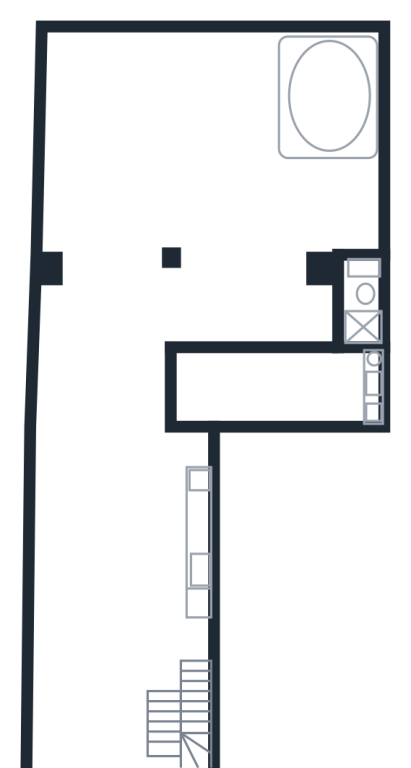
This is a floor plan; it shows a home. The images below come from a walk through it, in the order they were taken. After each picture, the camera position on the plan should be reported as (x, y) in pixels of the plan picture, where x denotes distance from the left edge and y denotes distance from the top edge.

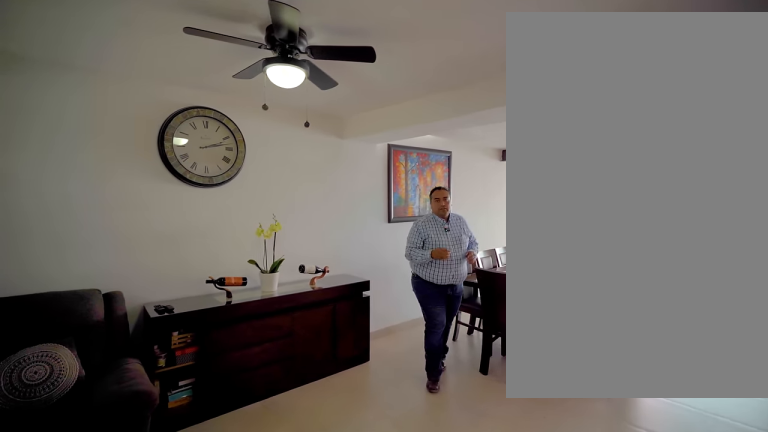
(128, 635)
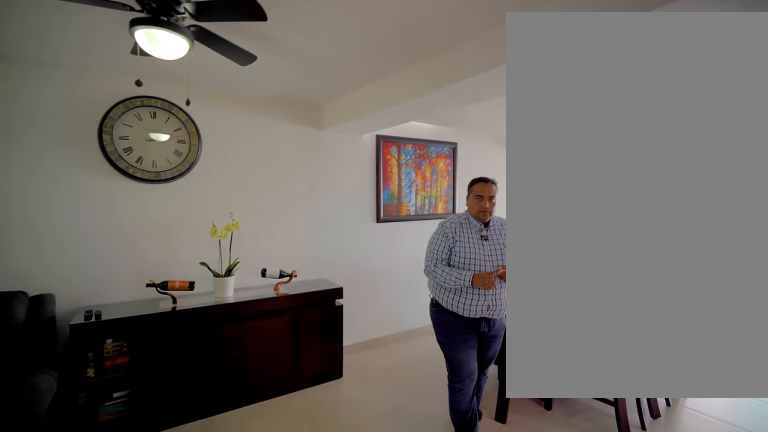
(125, 639)
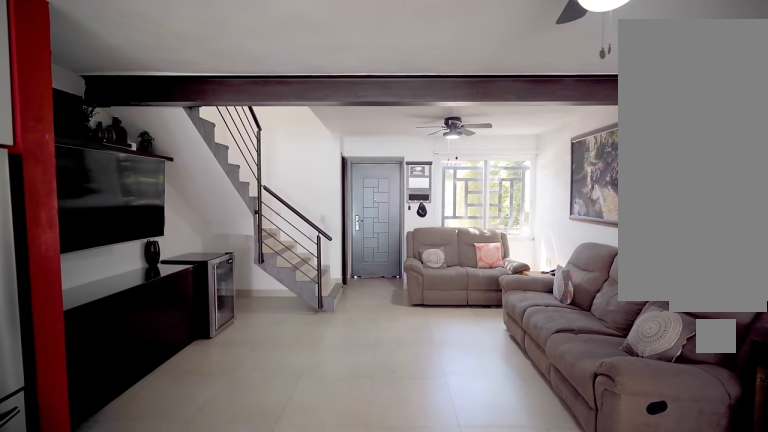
(144, 617)
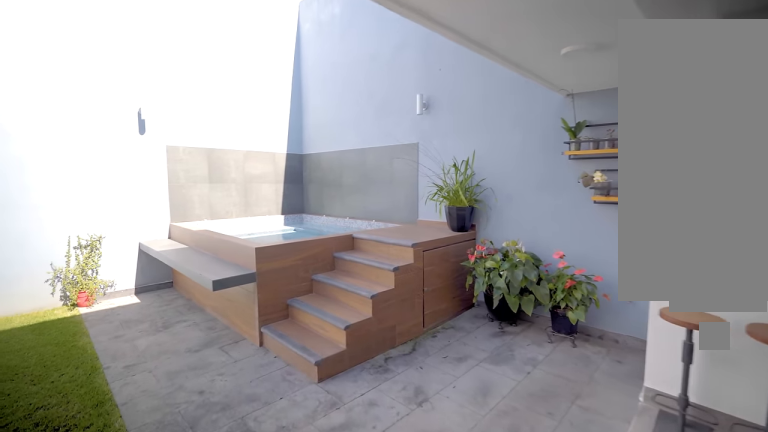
(185, 331)
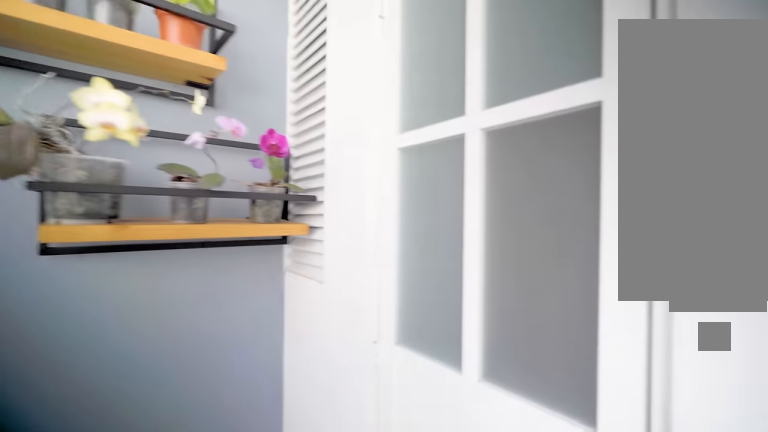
(334, 175)
